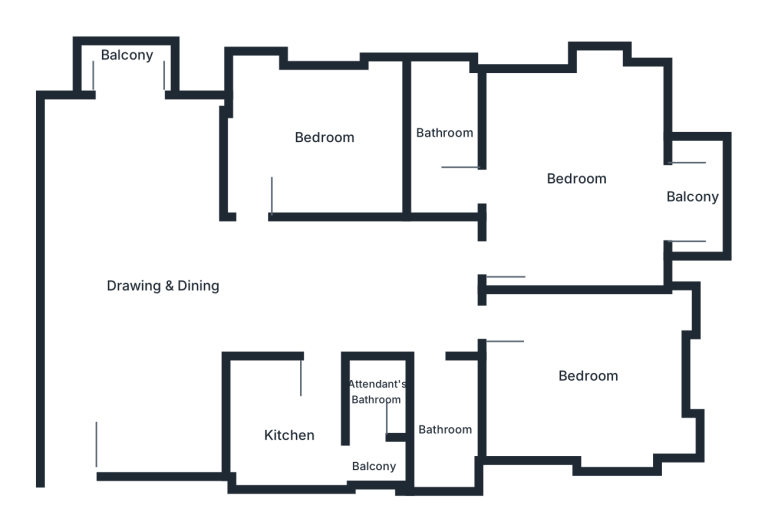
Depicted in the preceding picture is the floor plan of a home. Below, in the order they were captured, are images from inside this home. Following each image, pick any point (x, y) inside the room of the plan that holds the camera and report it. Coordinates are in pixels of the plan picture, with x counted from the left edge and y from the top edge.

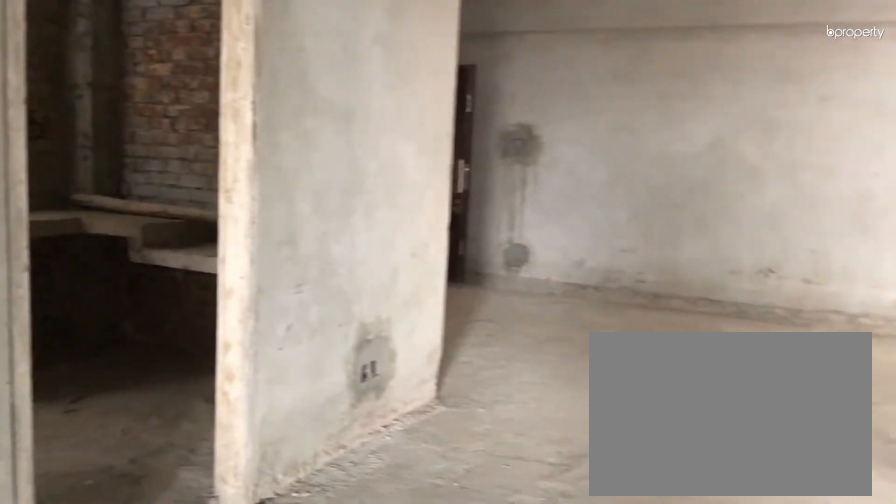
(351, 284)
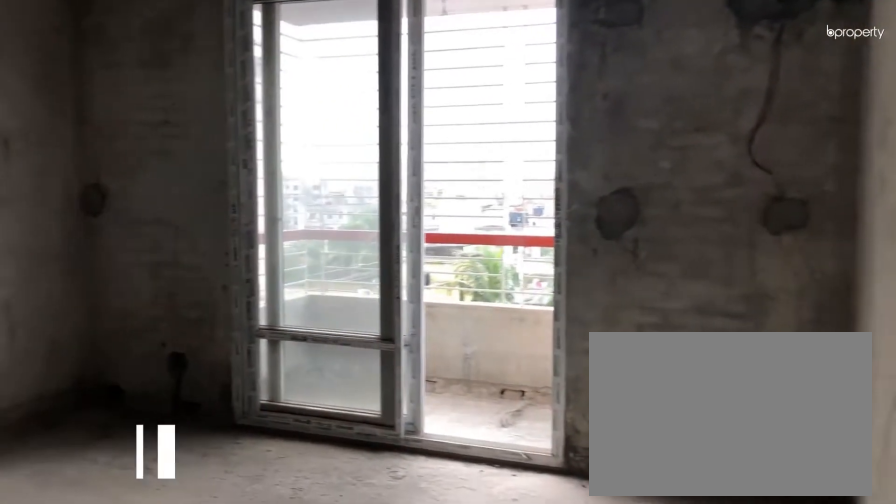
(577, 174)
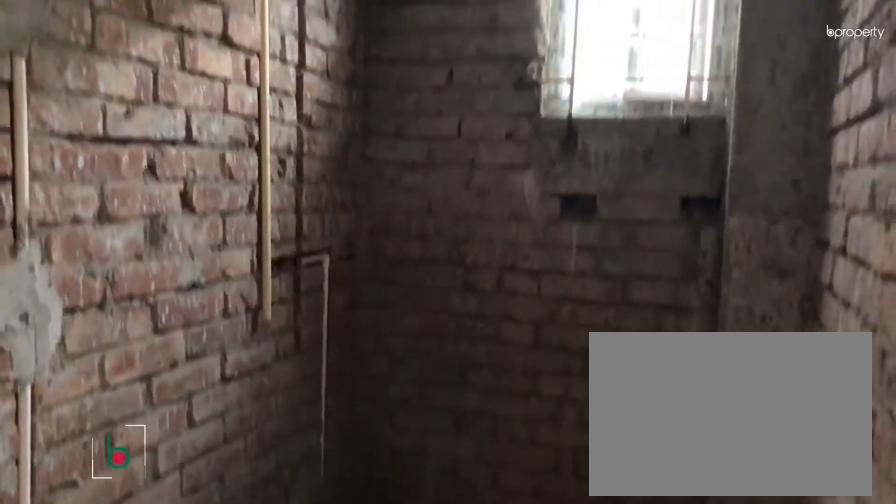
(445, 133)
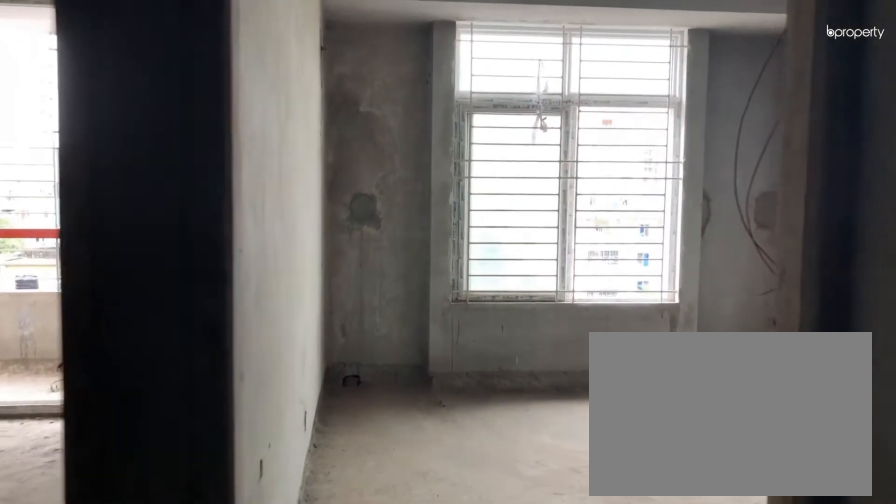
(468, 259)
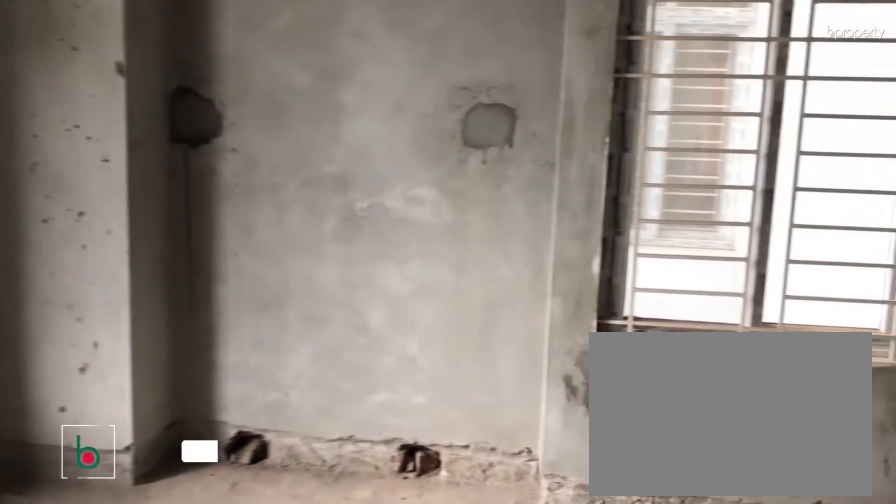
(592, 389)
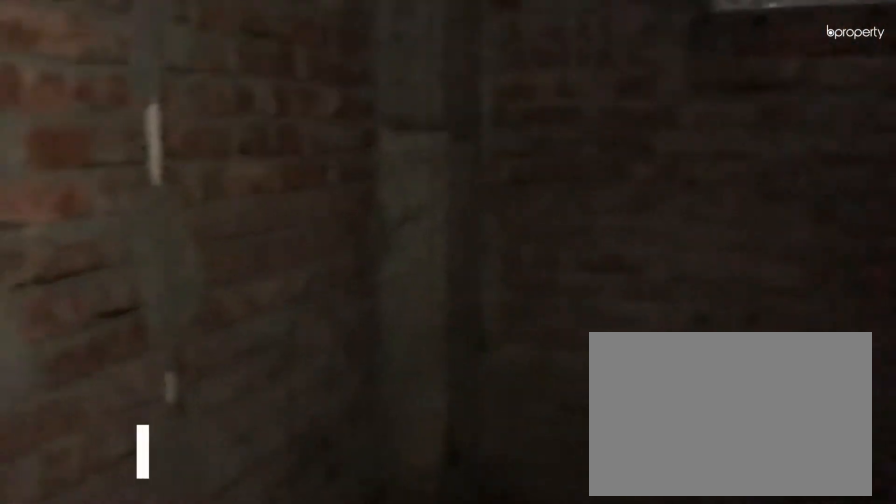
(445, 417)
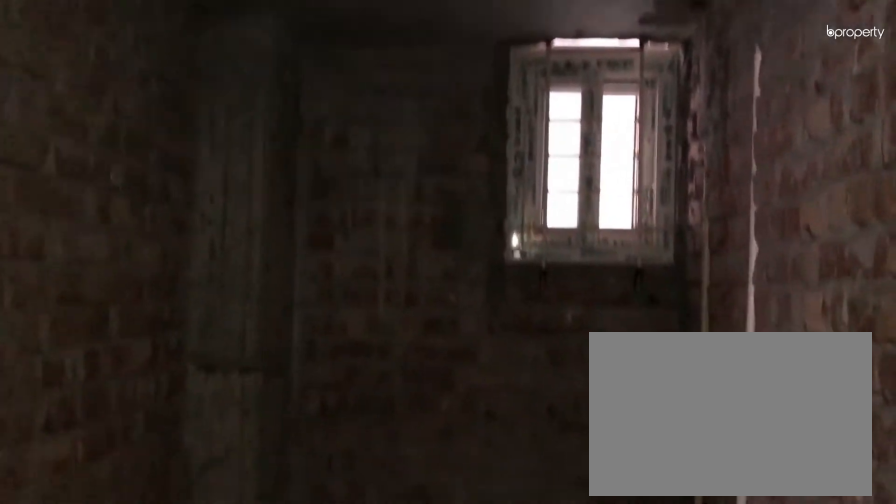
(445, 417)
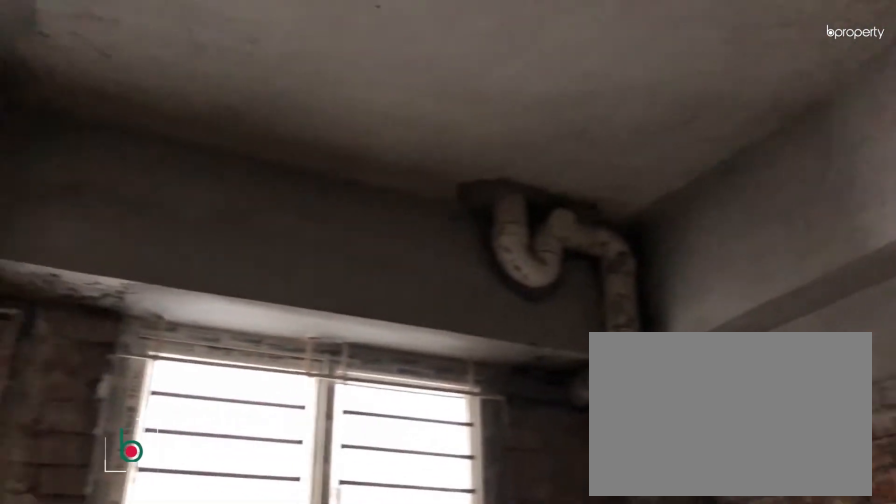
(290, 421)
